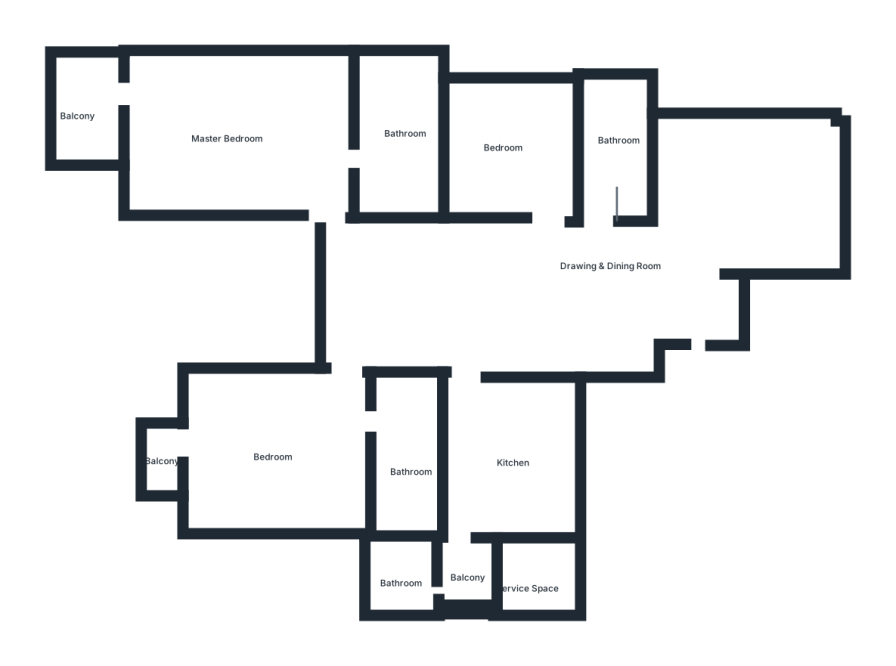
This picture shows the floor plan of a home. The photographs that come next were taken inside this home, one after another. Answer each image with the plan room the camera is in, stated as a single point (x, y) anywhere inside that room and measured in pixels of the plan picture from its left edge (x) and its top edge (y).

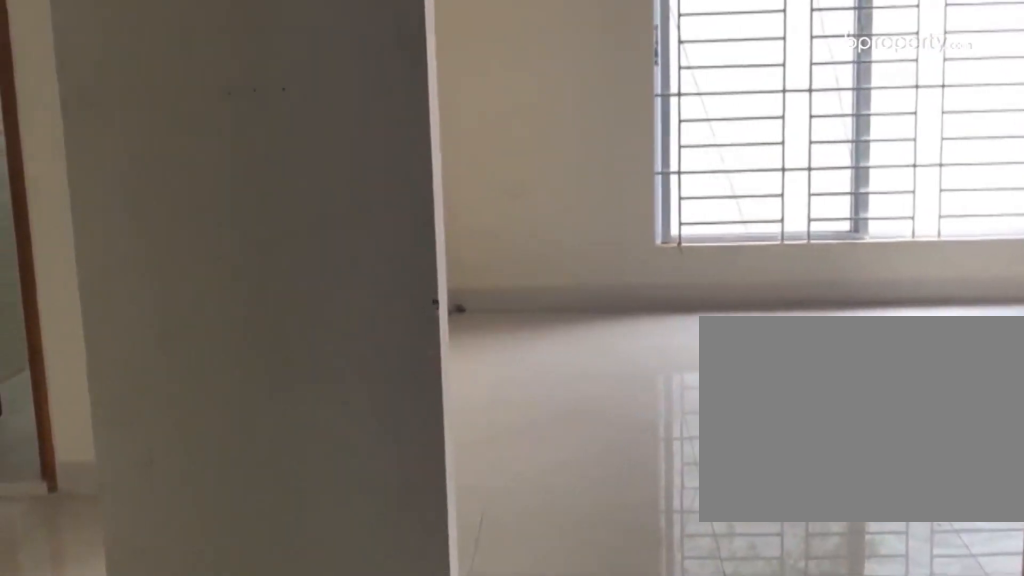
(594, 292)
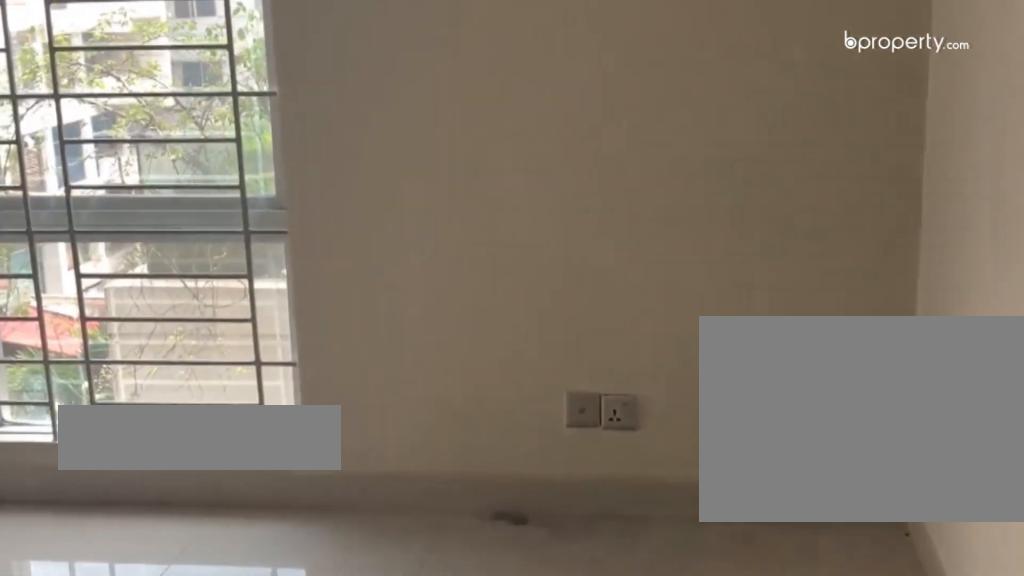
(242, 137)
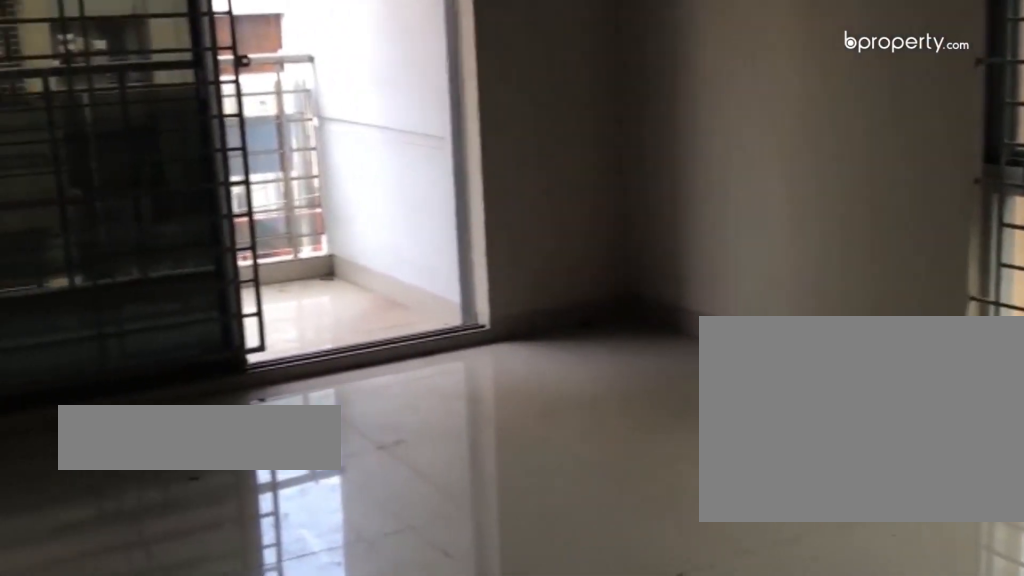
(248, 137)
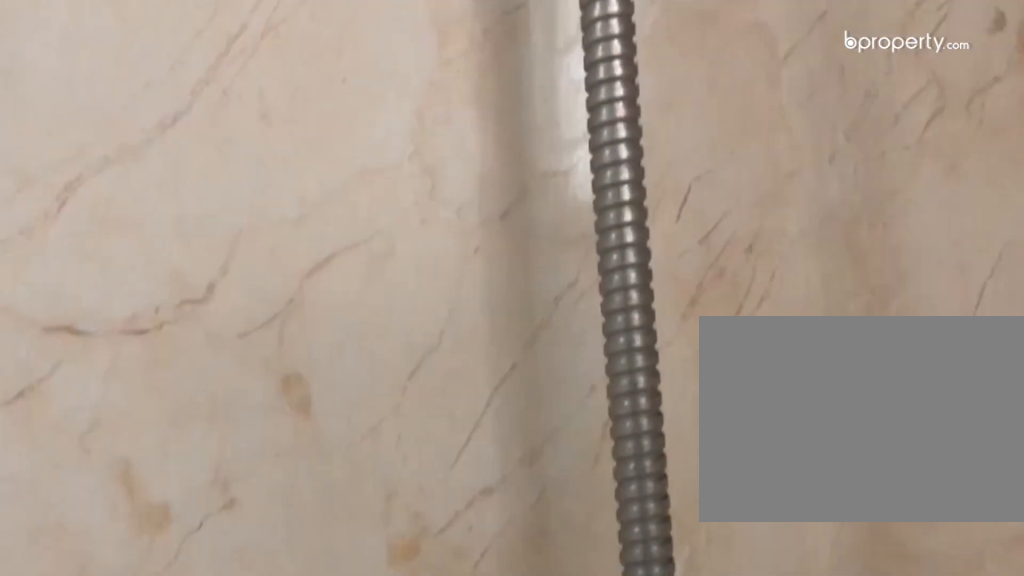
(397, 141)
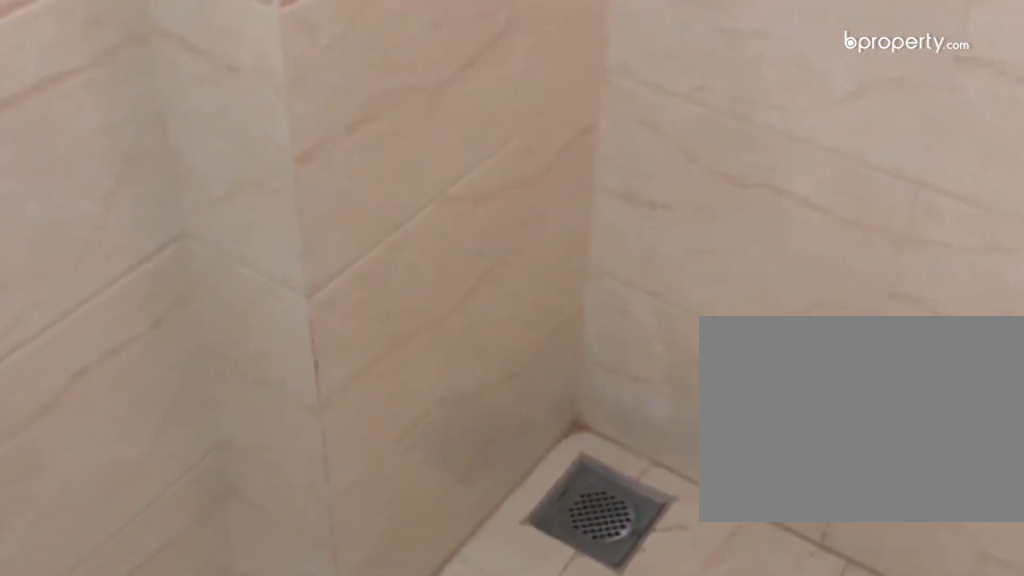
(405, 441)
